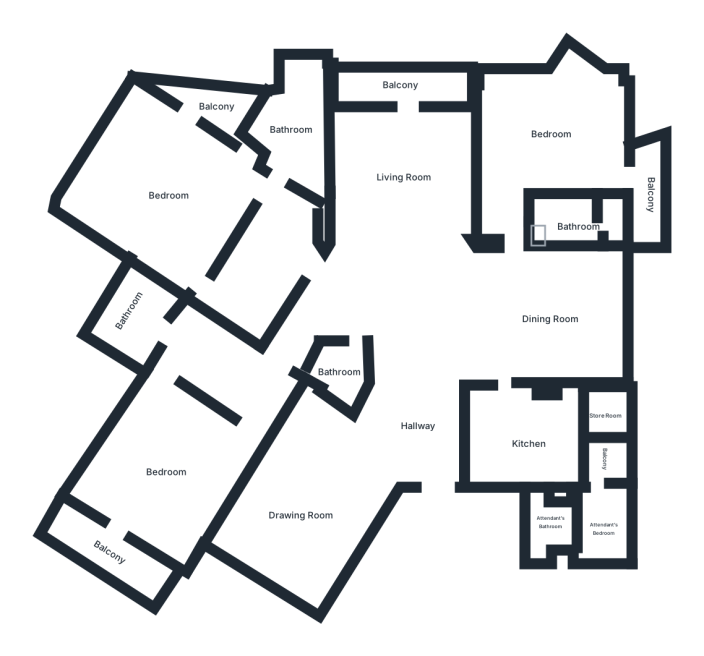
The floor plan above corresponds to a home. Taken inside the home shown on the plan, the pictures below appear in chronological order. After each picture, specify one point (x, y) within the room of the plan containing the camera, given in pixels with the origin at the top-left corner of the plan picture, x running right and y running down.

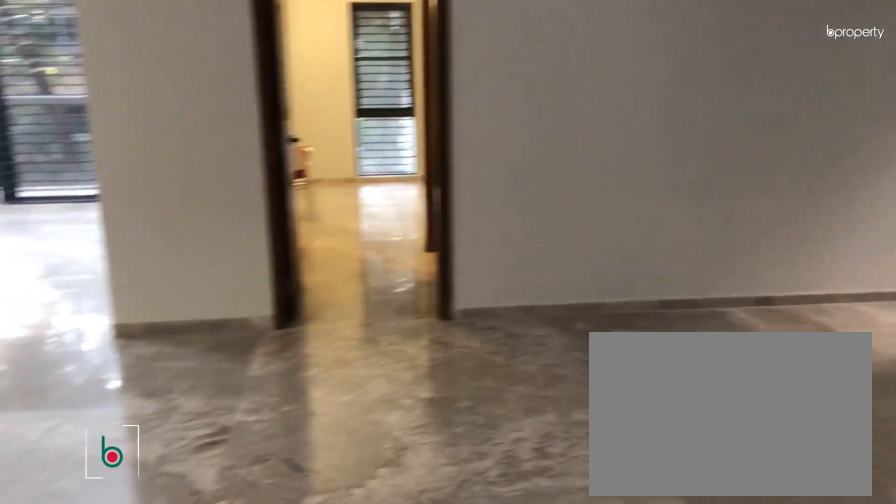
(554, 318)
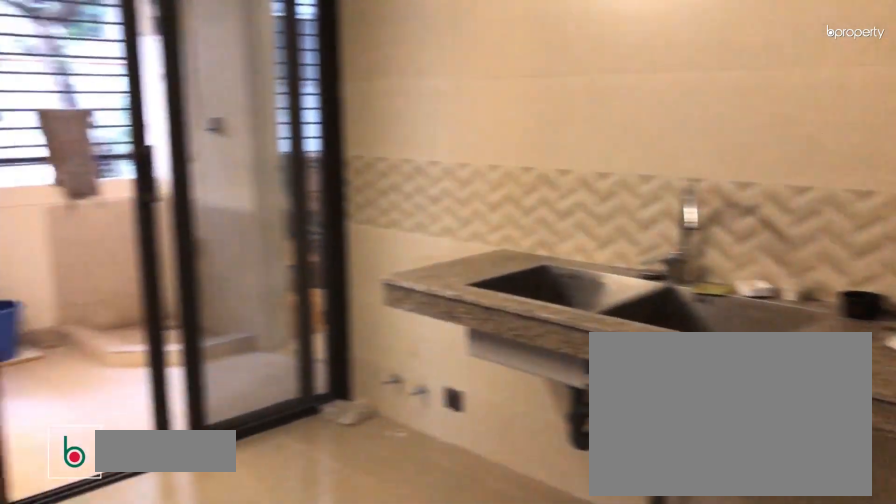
(530, 438)
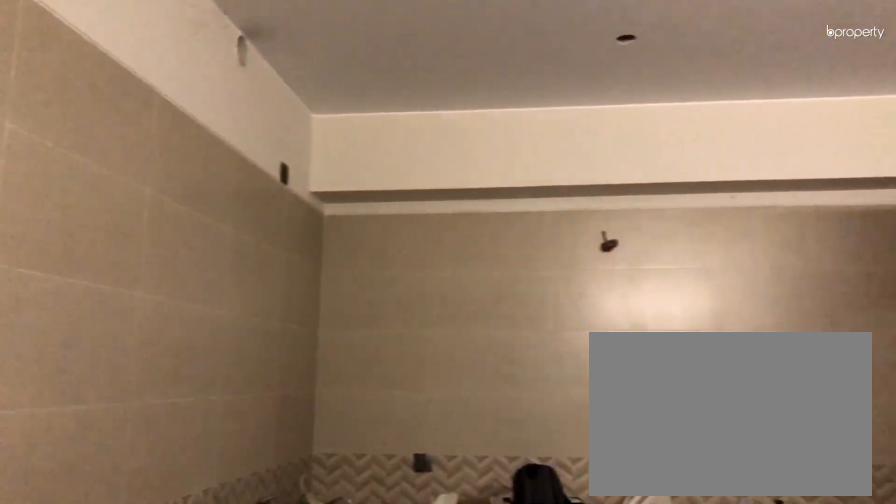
(530, 438)
